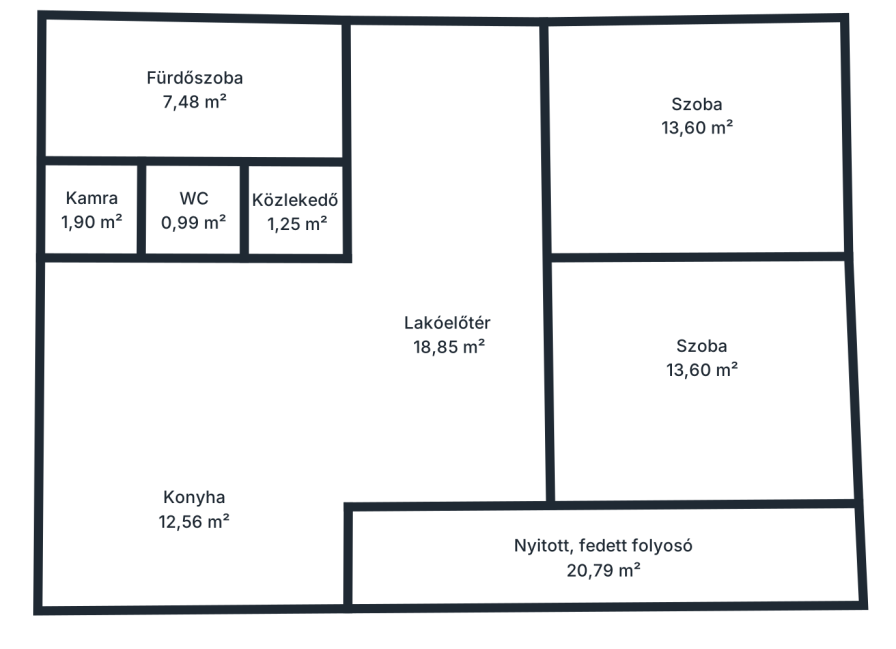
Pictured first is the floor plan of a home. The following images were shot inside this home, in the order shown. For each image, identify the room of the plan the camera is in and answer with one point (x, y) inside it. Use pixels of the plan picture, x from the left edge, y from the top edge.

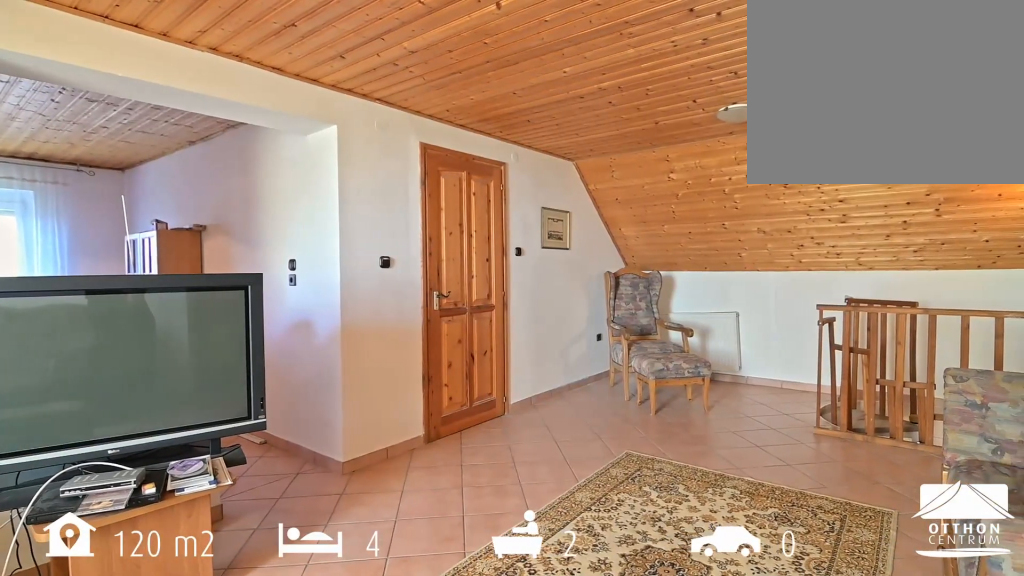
(447, 312)
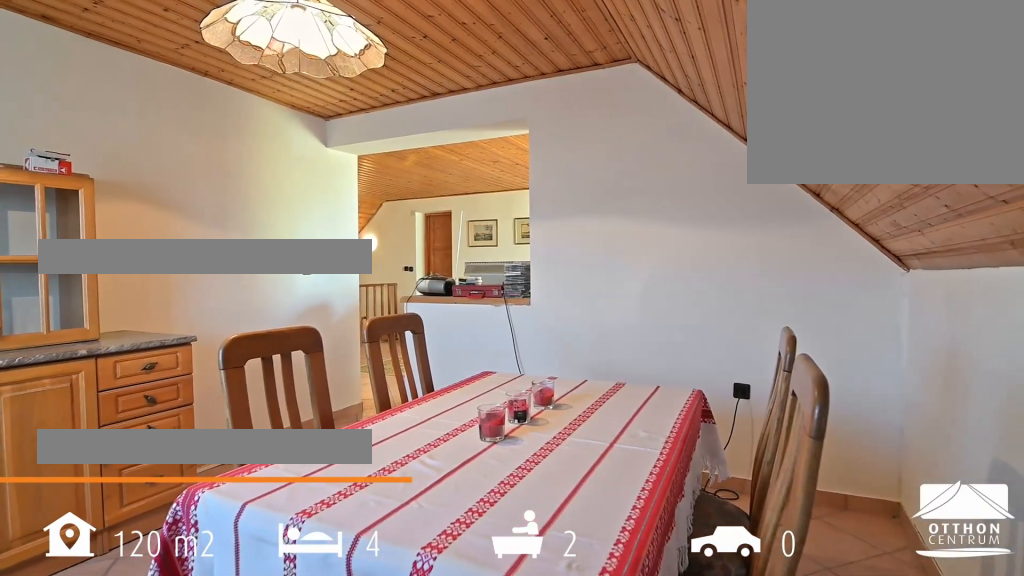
(194, 533)
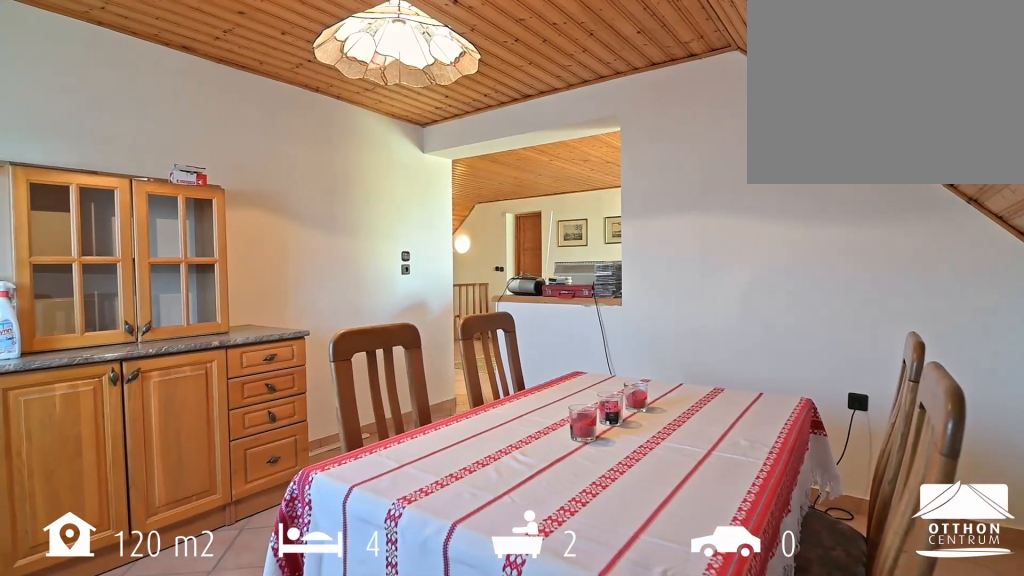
(193, 534)
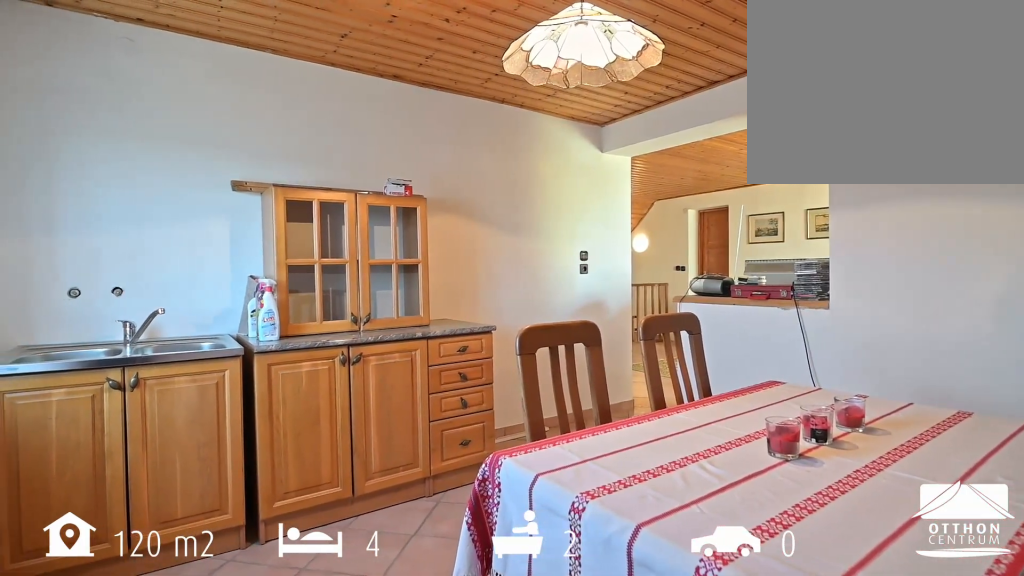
(193, 534)
